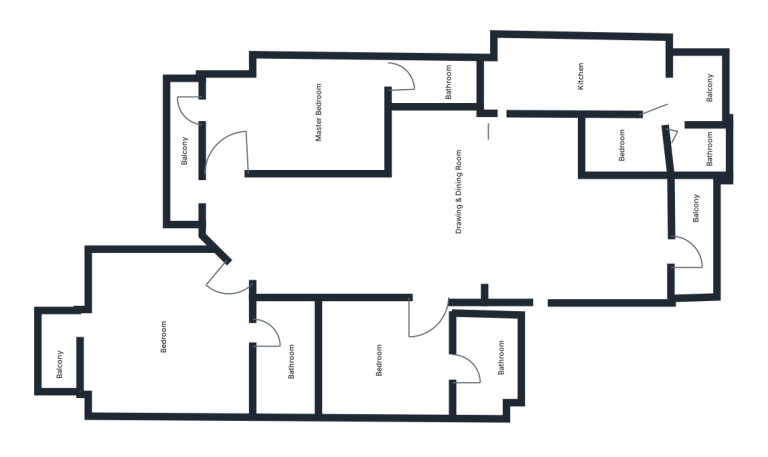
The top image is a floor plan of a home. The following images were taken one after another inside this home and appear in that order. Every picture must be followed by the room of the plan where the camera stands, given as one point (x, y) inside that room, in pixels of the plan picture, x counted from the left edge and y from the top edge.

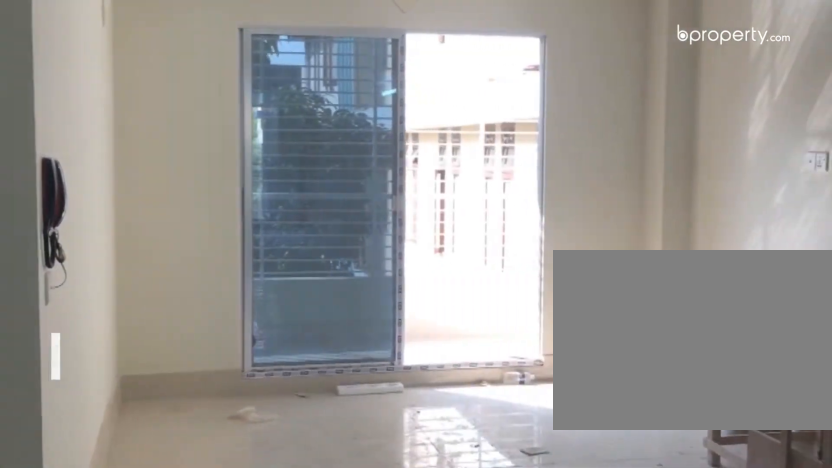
(485, 207)
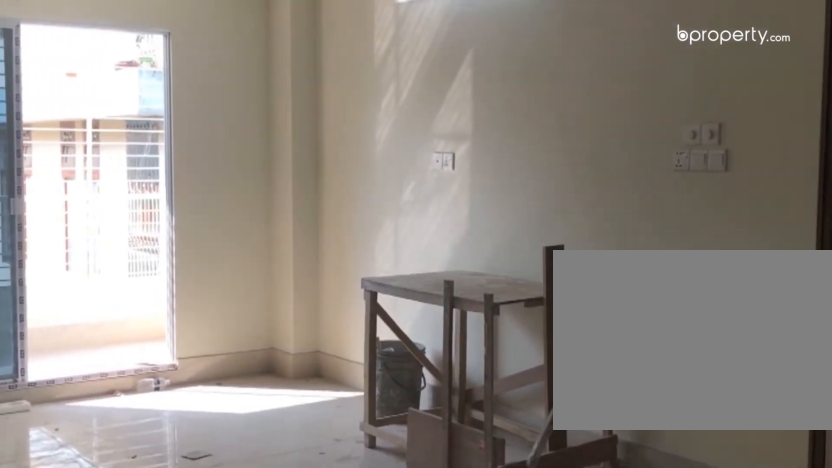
(485, 207)
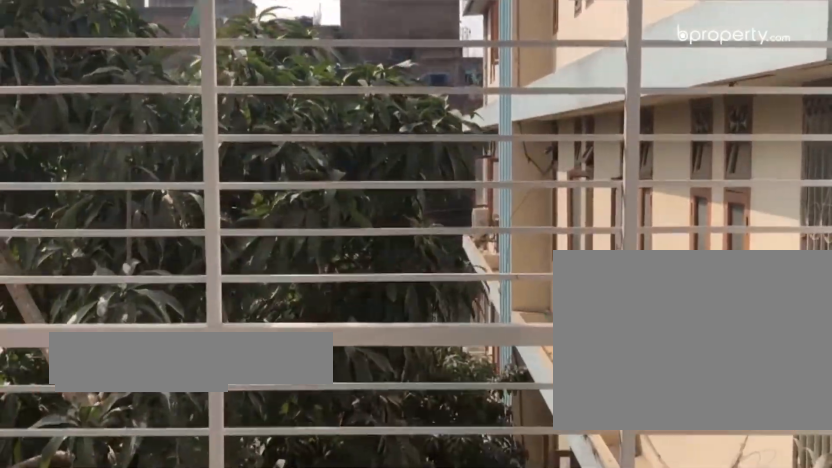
(699, 234)
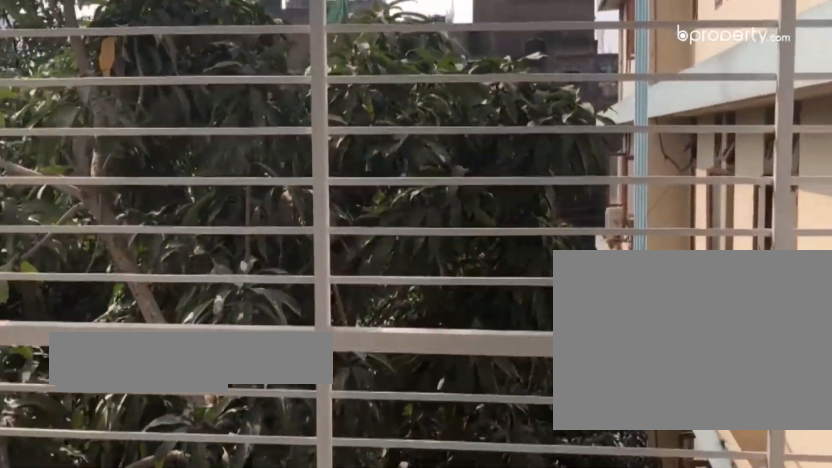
(699, 234)
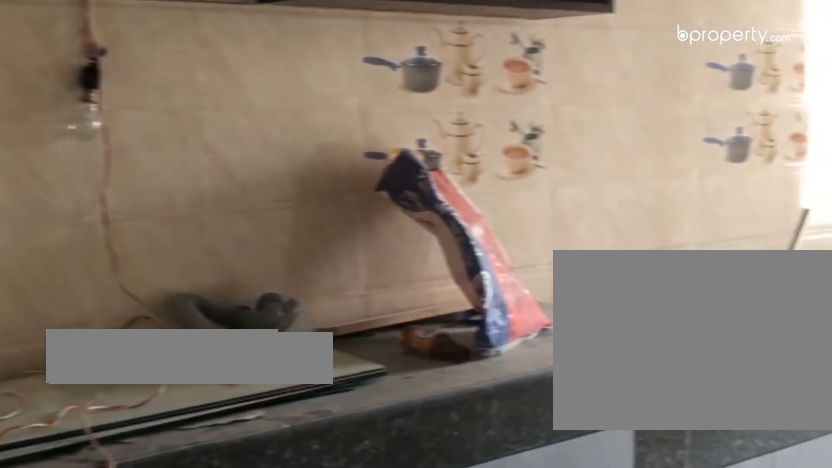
(546, 76)
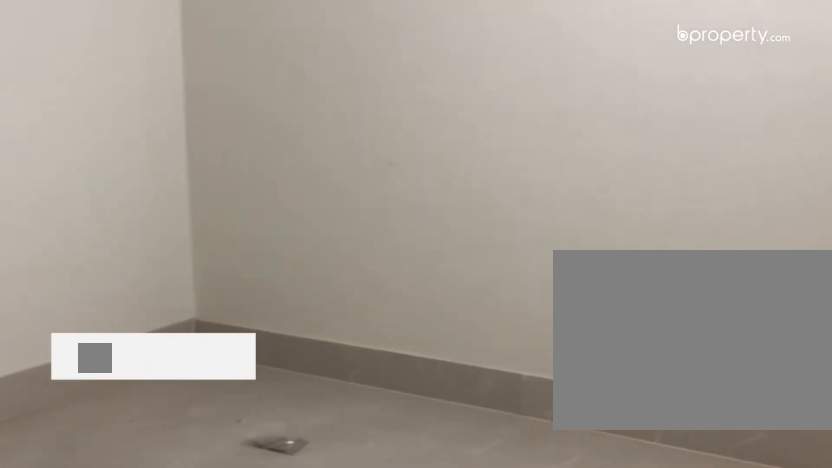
(405, 359)
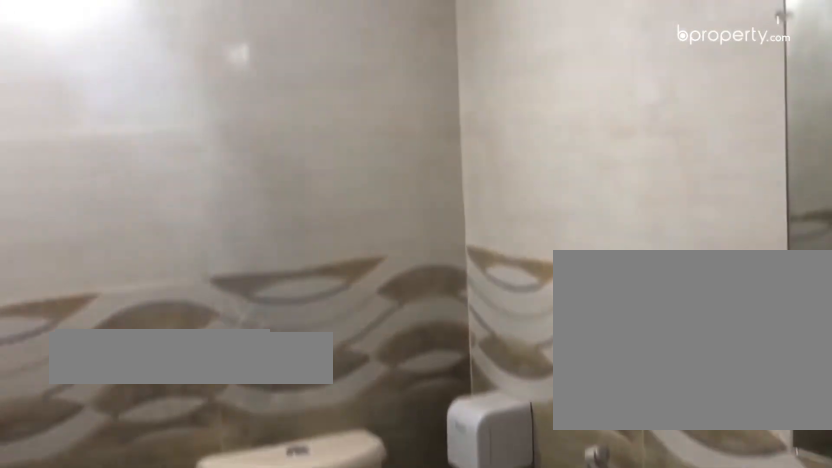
(485, 363)
